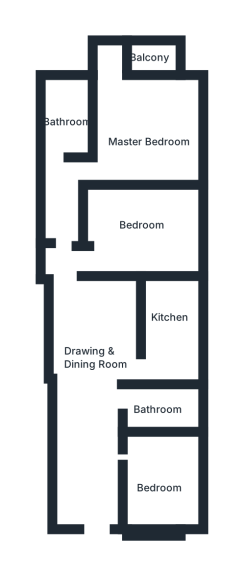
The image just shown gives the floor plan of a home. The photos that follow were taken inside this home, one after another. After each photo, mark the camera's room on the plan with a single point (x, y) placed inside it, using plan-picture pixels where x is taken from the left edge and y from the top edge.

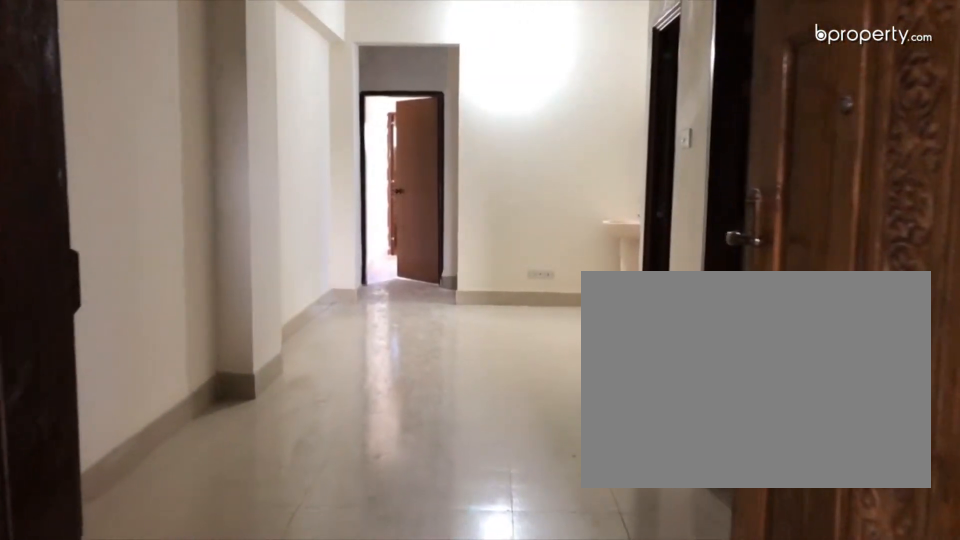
(88, 449)
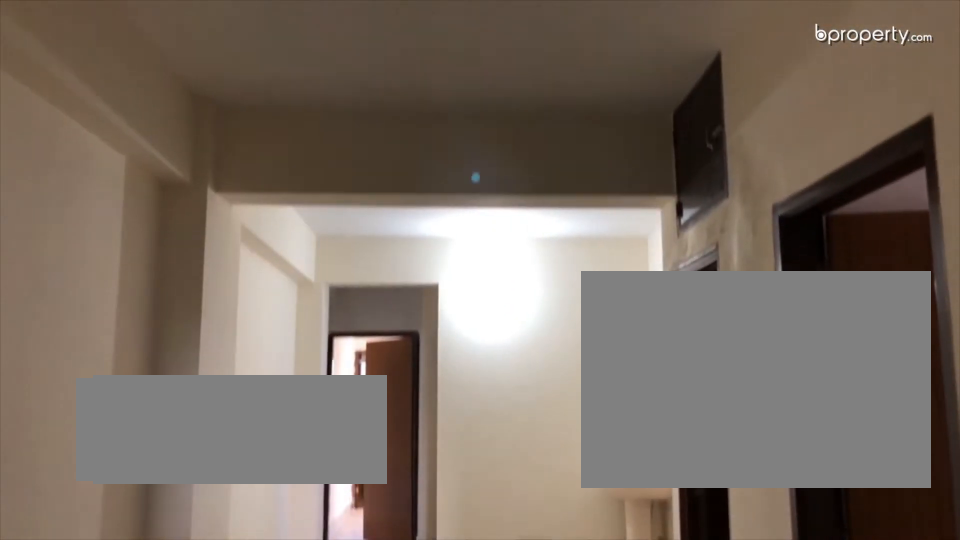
(88, 449)
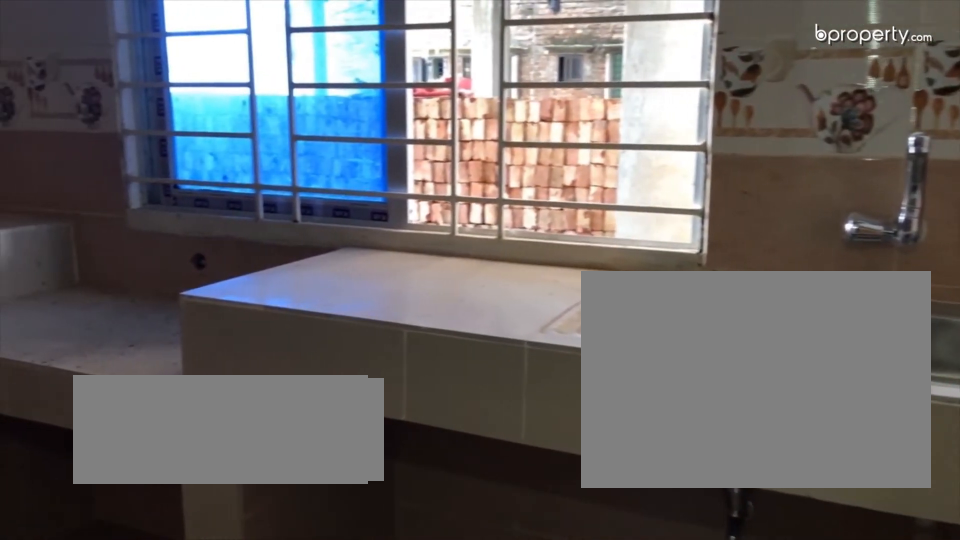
(170, 337)
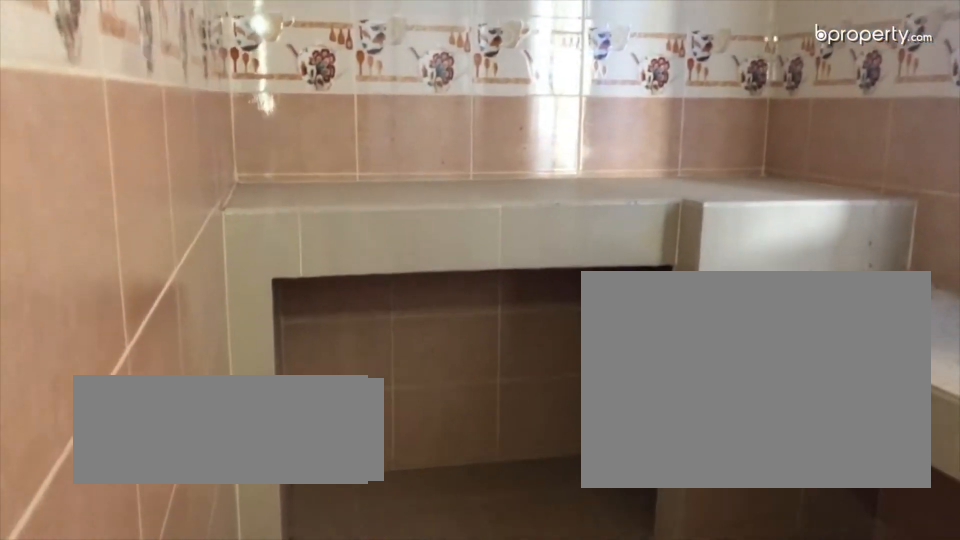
(170, 337)
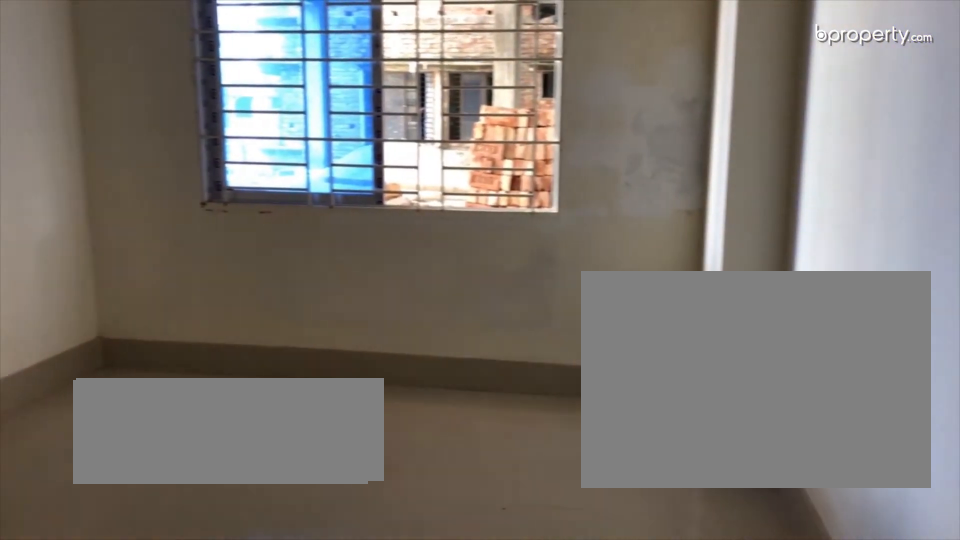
(124, 250)
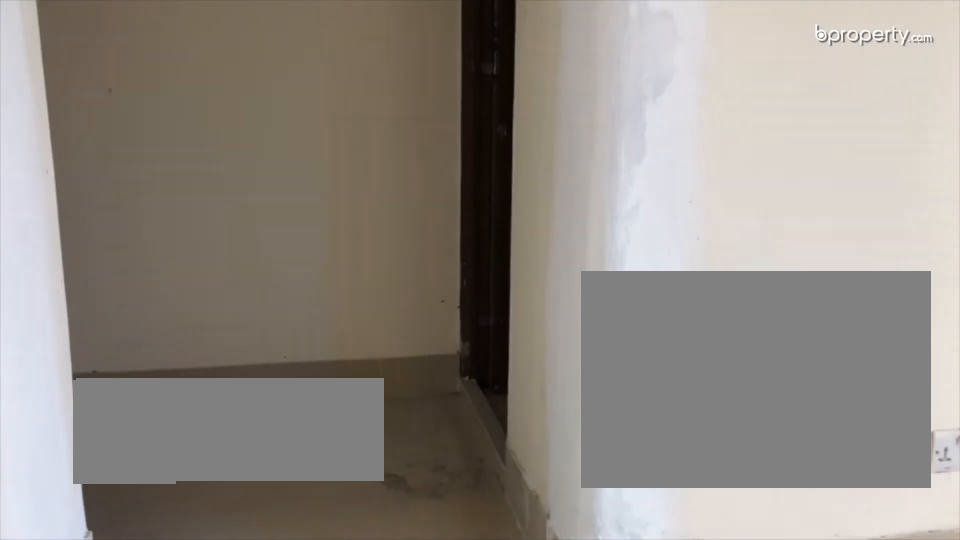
(155, 140)
